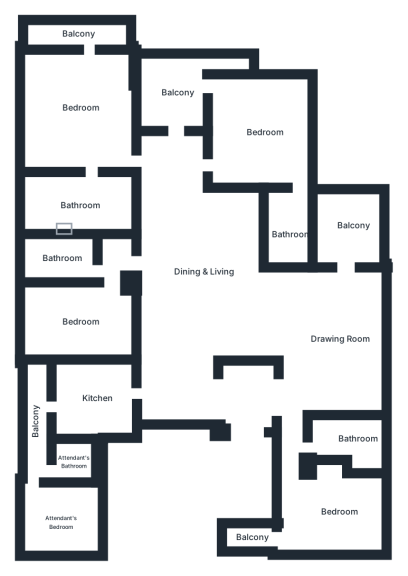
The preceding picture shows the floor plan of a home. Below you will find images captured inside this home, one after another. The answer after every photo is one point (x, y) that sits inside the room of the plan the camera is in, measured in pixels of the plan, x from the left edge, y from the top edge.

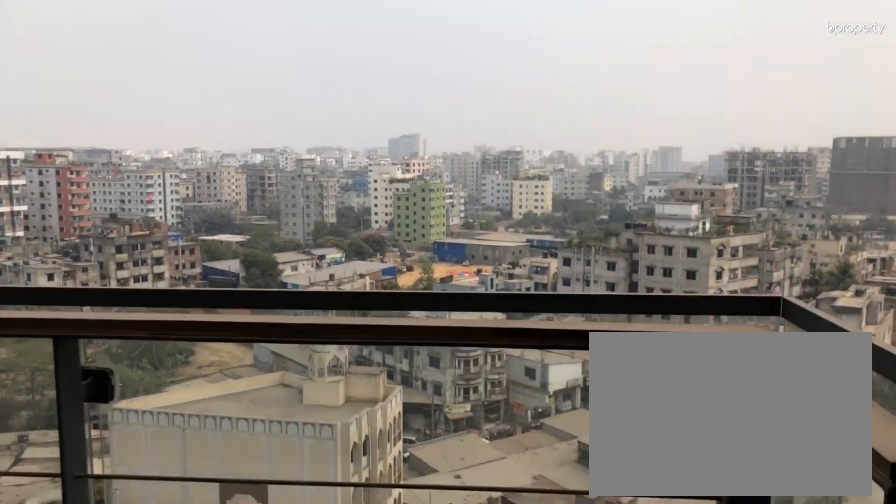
(71, 31)
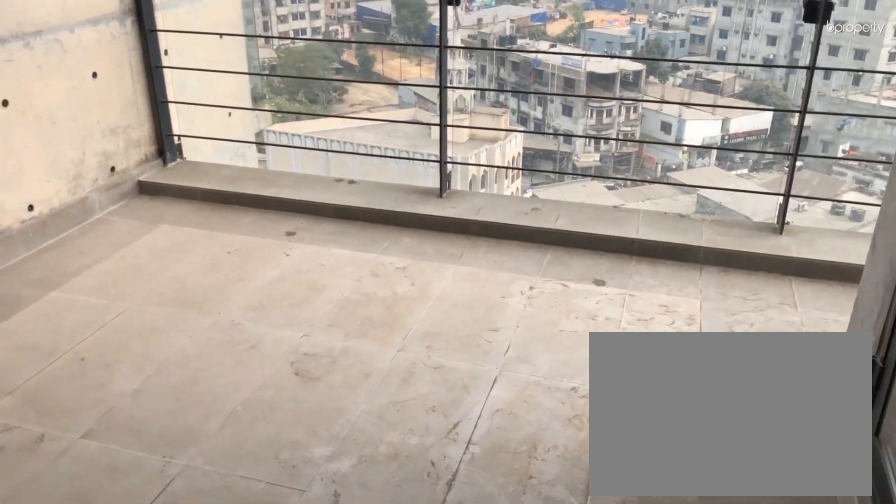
(174, 86)
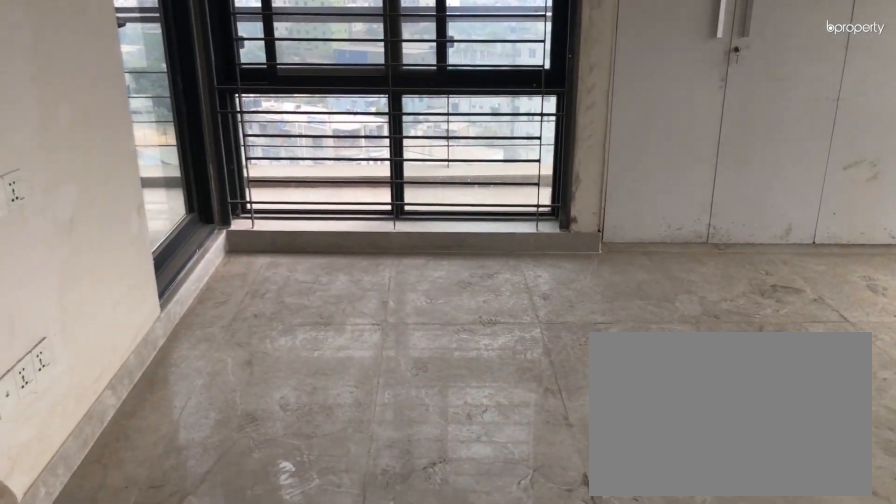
(258, 127)
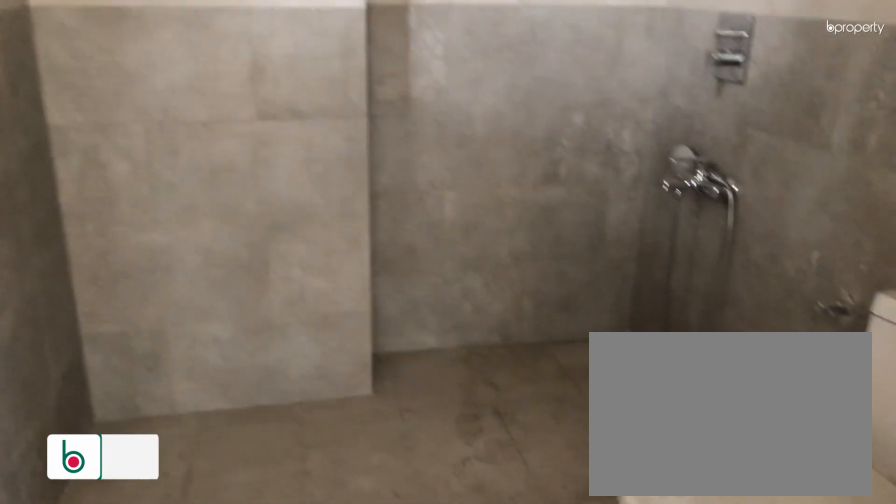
(287, 229)
